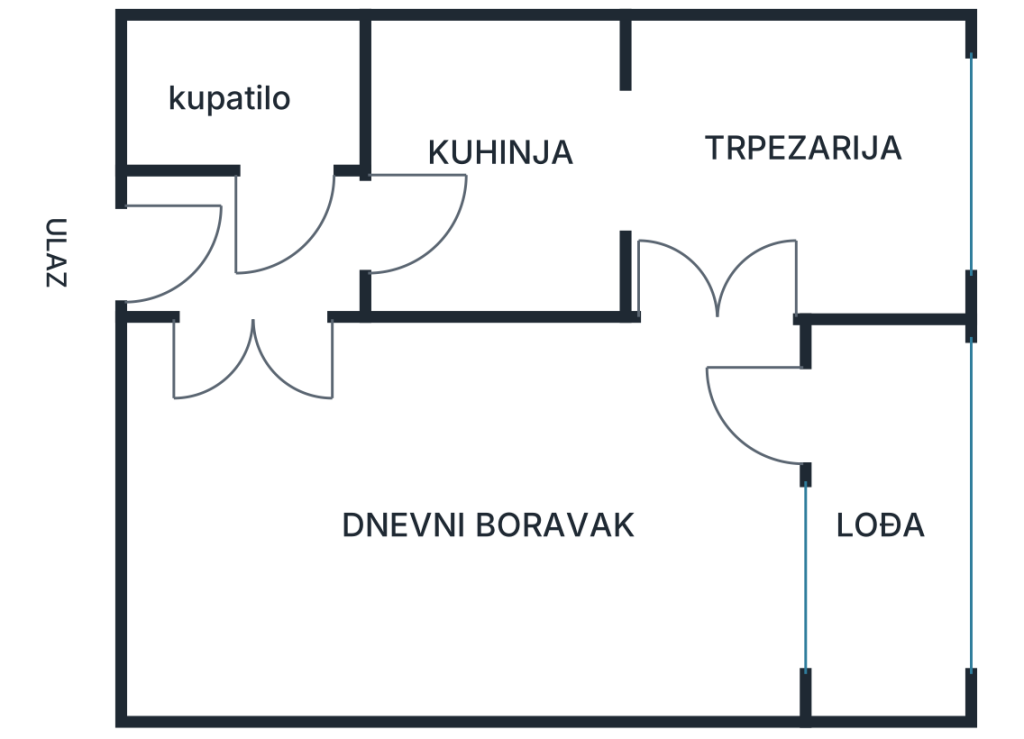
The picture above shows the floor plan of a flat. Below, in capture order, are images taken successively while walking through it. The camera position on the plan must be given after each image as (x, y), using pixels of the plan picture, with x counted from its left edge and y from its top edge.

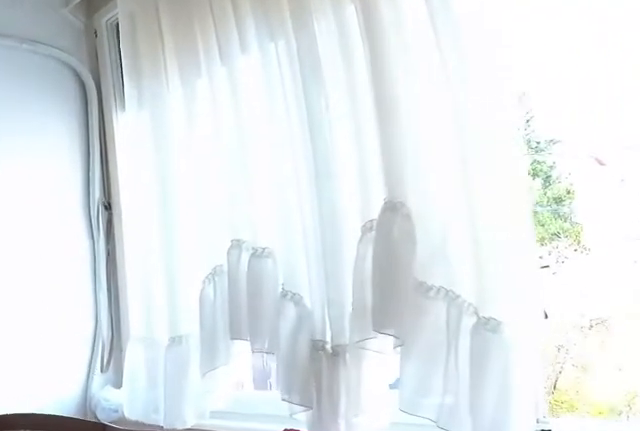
(736, 246)
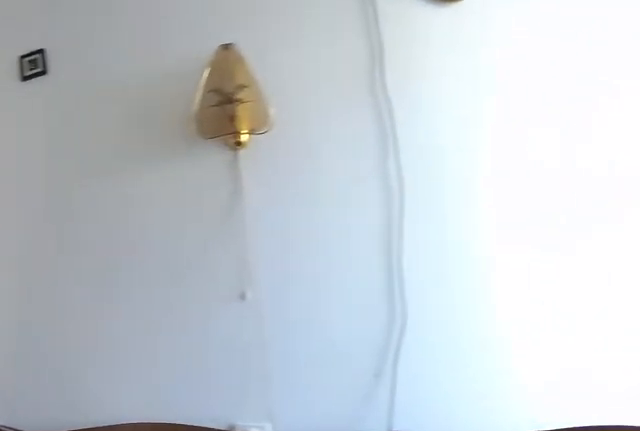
(829, 239)
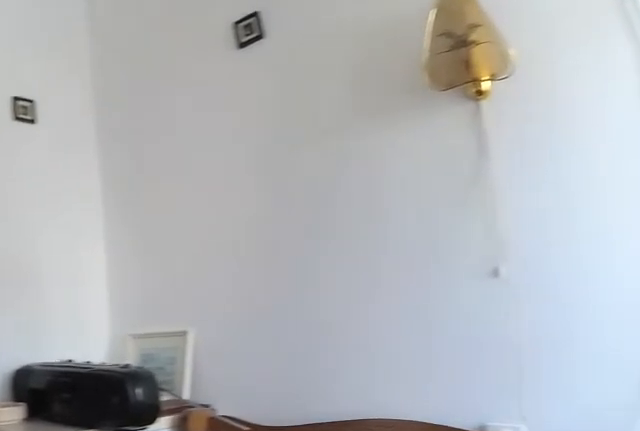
(857, 231)
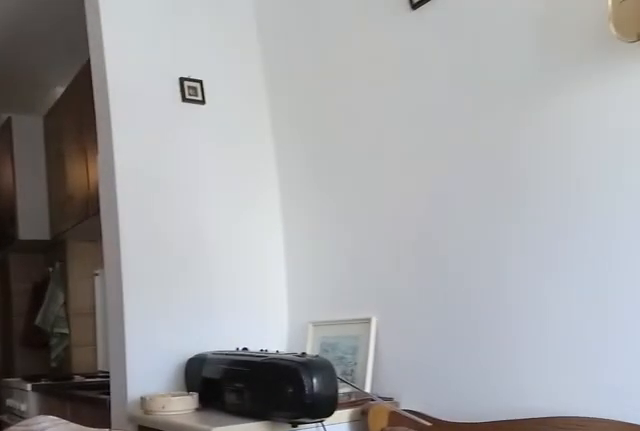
(858, 217)
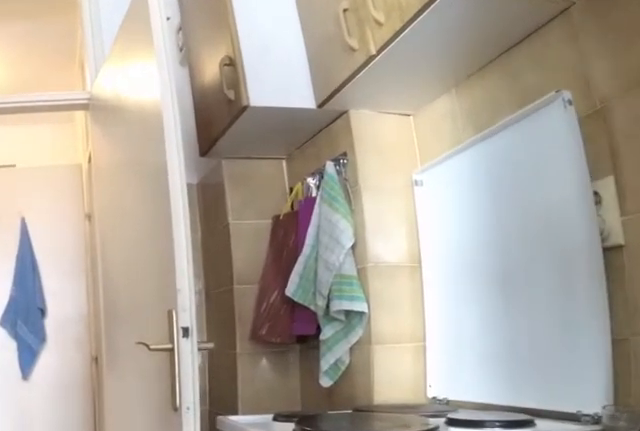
(631, 170)
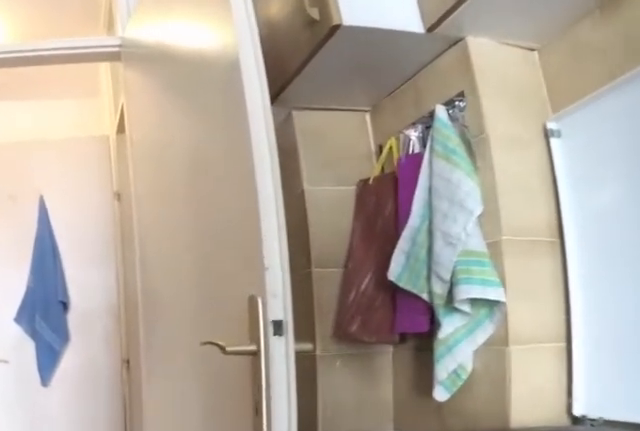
(579, 181)
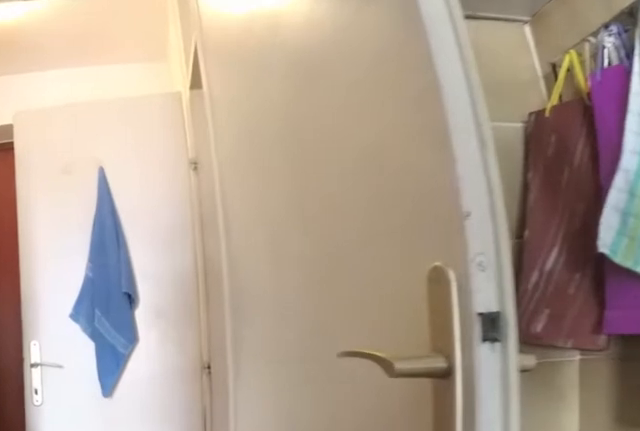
(526, 191)
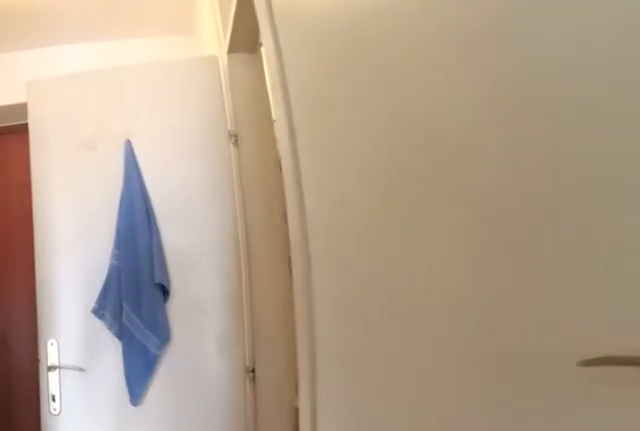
(490, 197)
